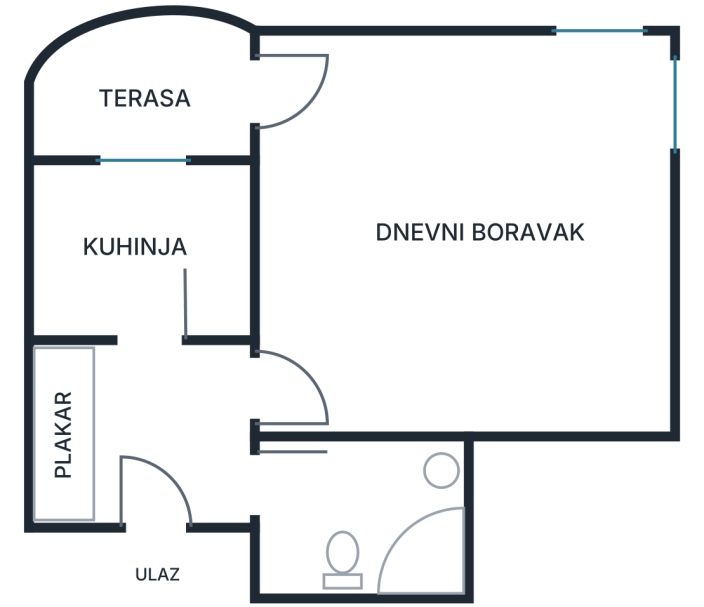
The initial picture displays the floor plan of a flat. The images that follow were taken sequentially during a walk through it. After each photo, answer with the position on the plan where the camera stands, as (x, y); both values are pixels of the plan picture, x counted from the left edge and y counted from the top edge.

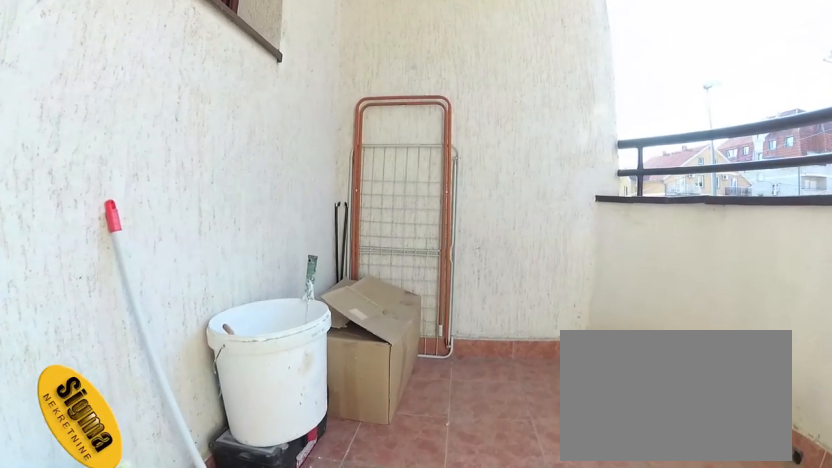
(236, 102)
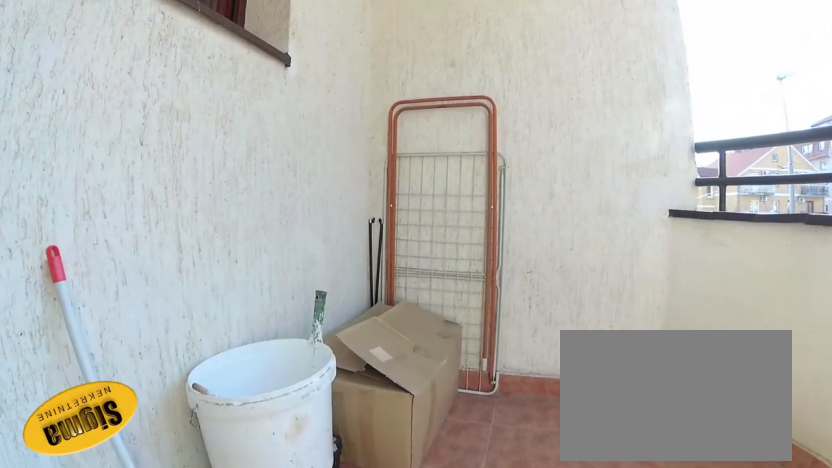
(220, 99)
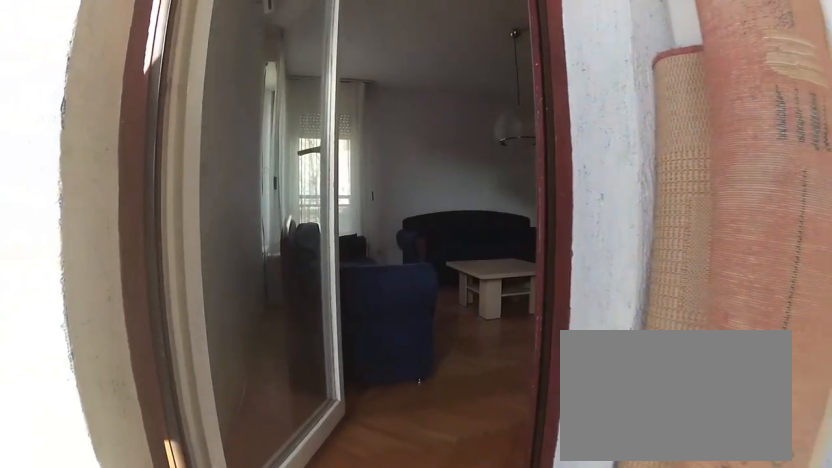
(182, 108)
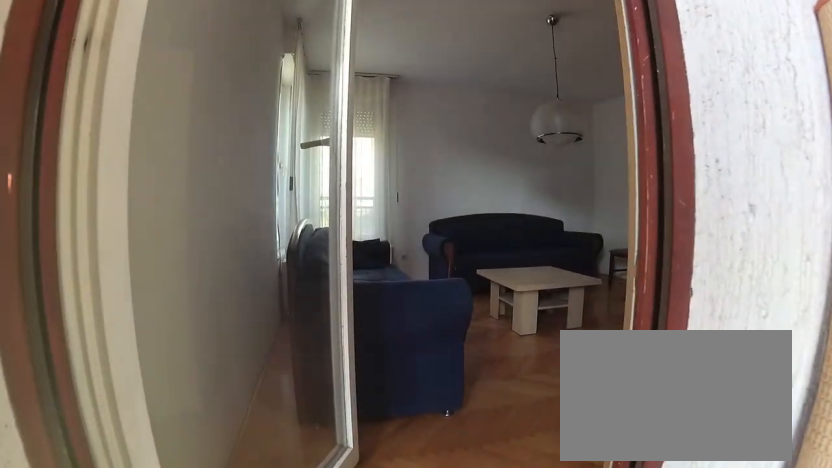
(198, 109)
